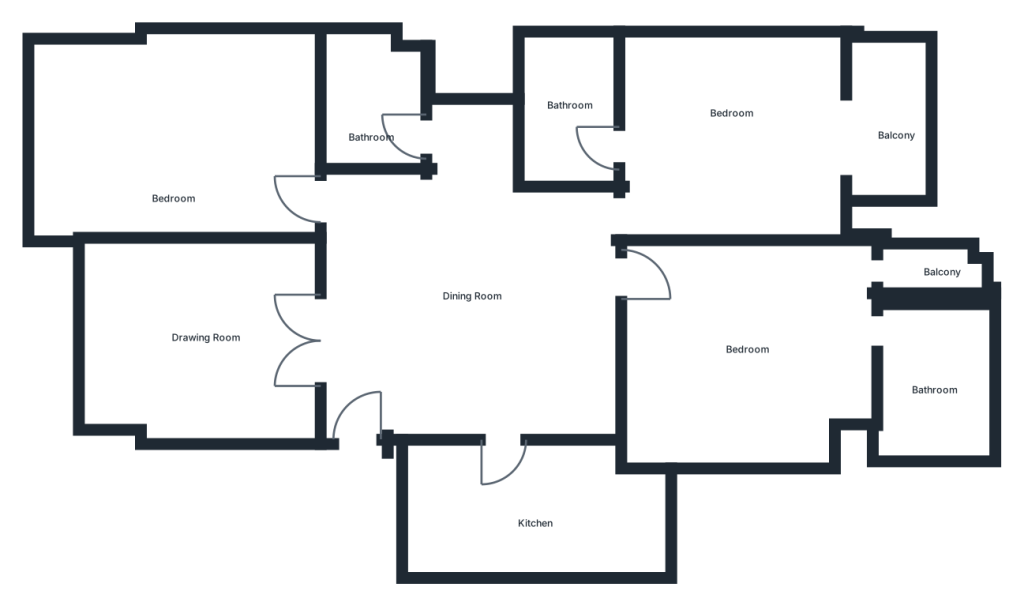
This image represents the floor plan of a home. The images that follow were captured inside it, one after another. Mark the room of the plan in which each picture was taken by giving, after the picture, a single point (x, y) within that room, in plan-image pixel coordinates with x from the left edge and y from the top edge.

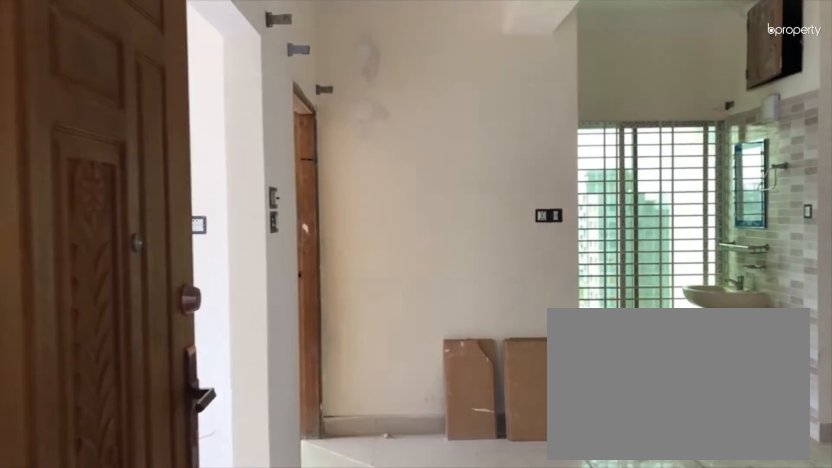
(353, 425)
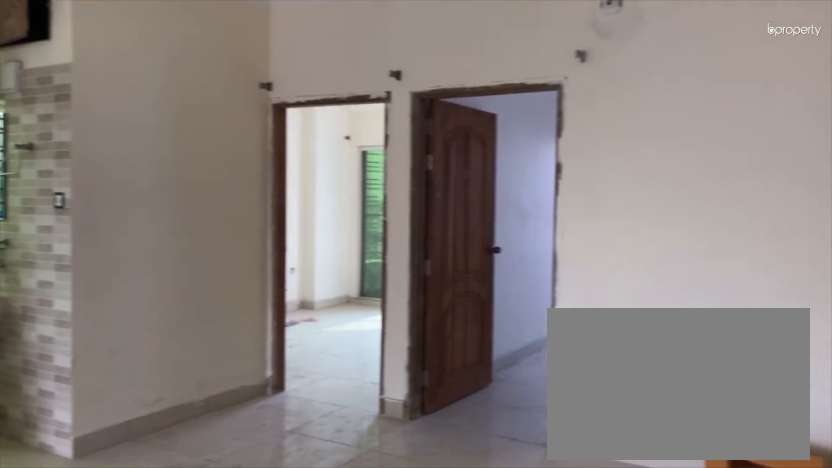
(452, 317)
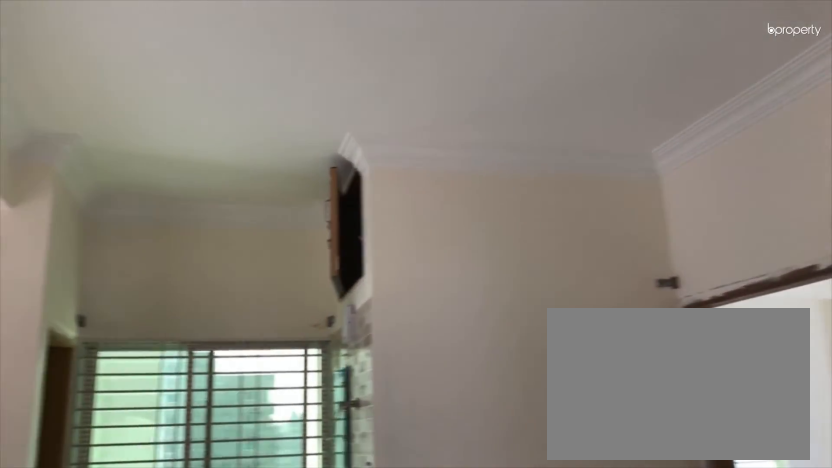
(452, 317)
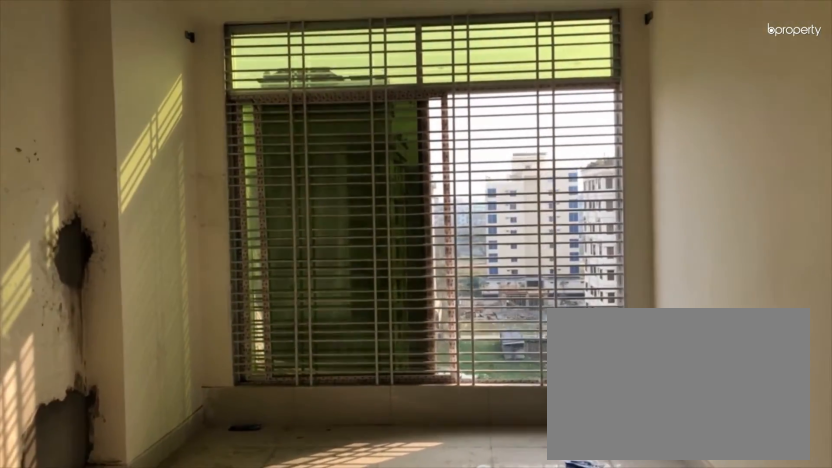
(192, 354)
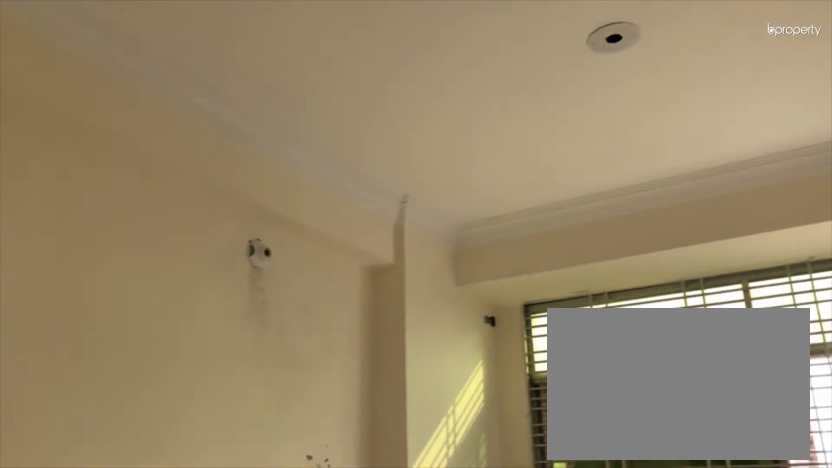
(192, 354)
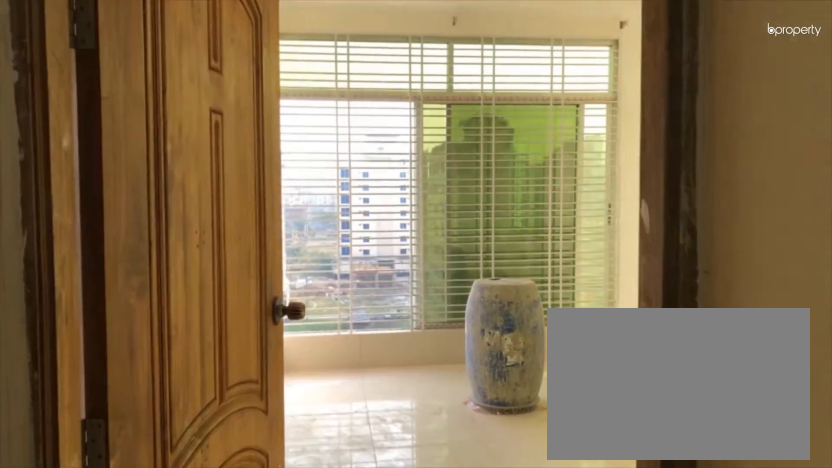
(331, 204)
